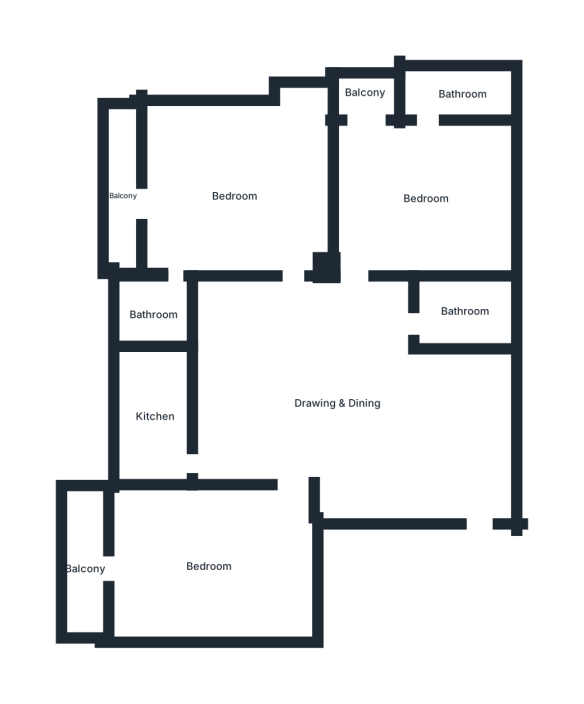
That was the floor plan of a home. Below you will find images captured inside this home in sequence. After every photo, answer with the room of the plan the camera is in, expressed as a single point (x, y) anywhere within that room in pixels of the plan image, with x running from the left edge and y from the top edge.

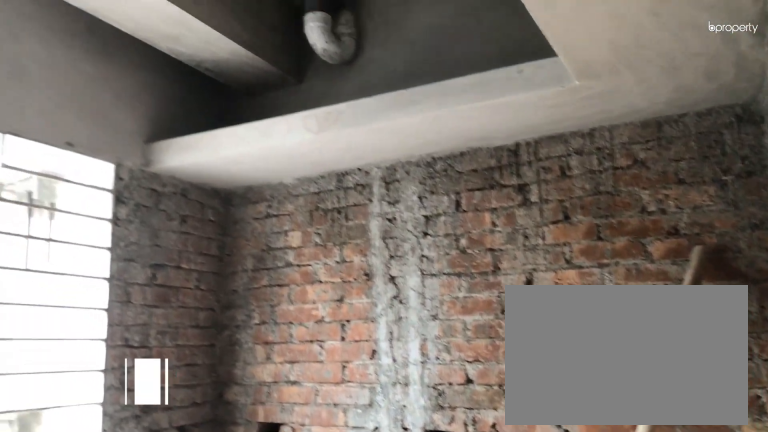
(157, 416)
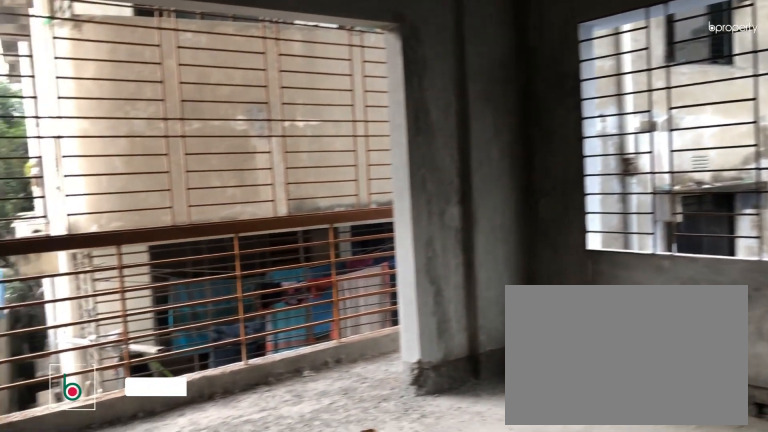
(259, 221)
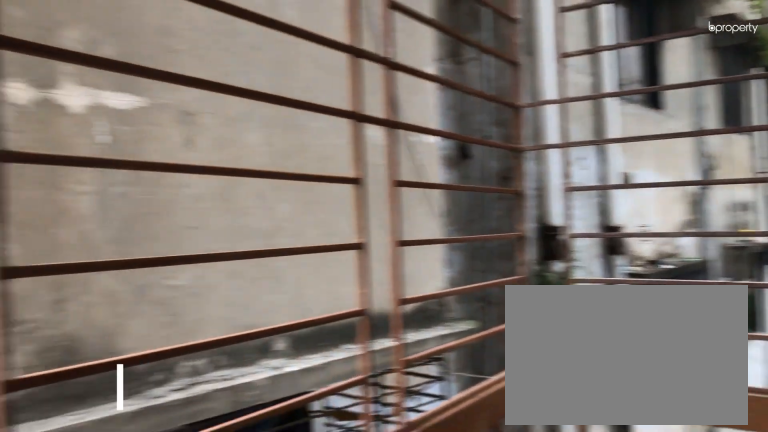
(125, 196)
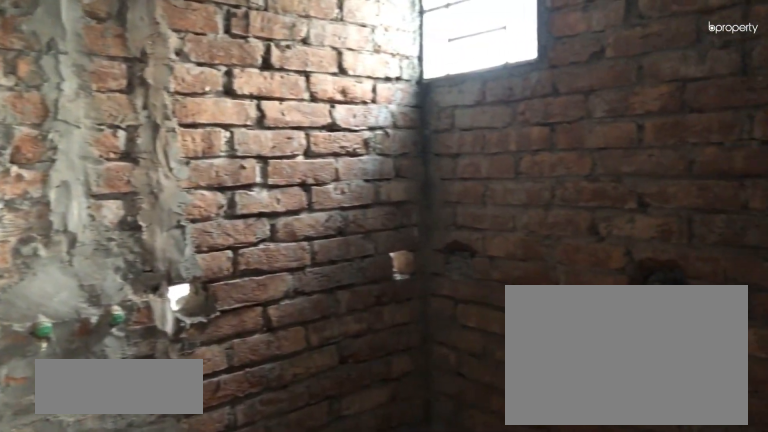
(157, 314)
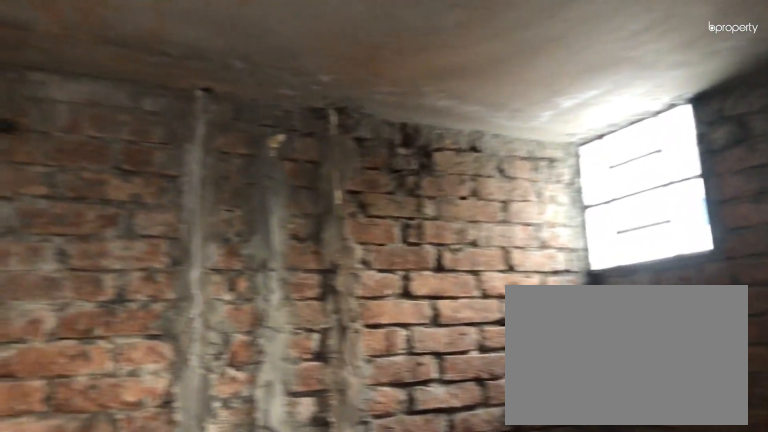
(157, 314)
